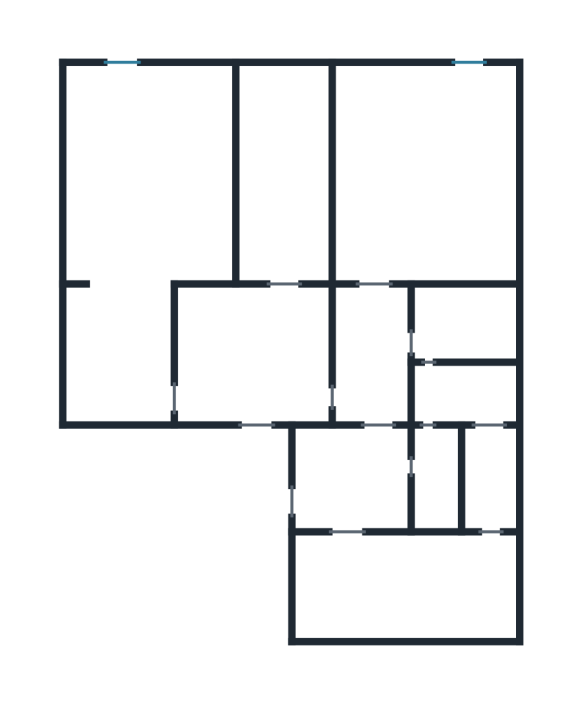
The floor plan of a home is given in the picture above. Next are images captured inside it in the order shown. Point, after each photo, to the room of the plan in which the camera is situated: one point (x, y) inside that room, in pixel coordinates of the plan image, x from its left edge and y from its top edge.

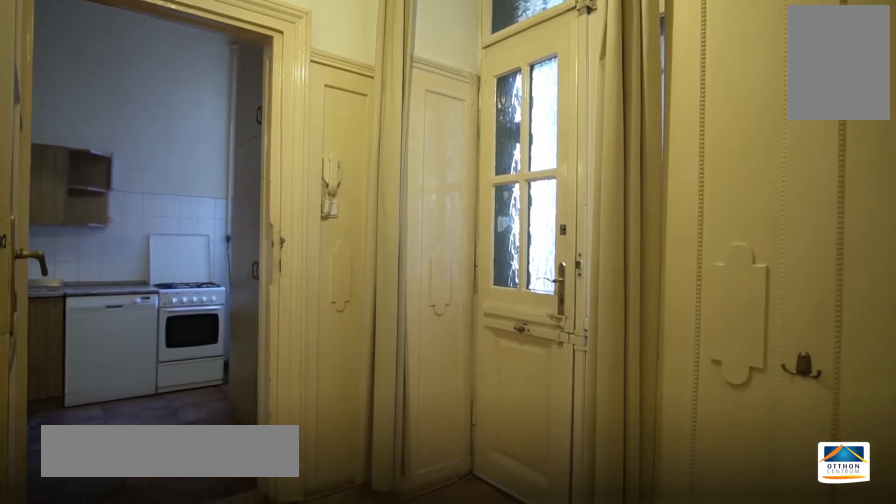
(356, 478)
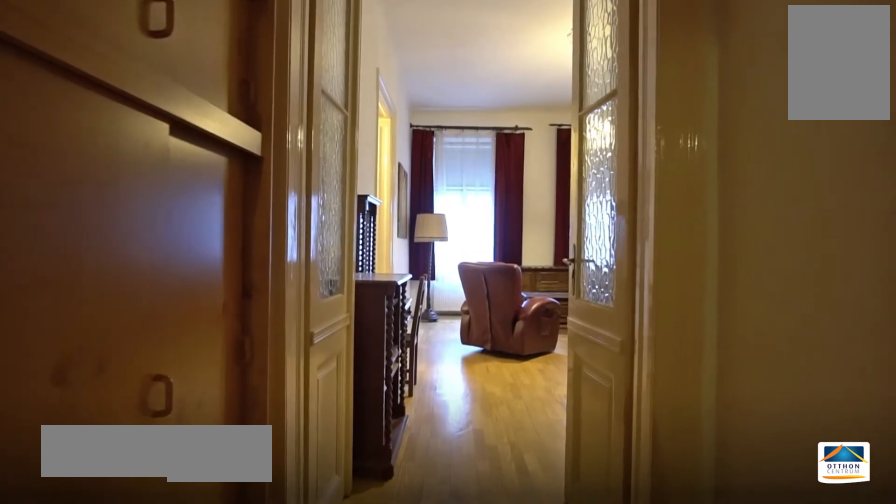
(374, 355)
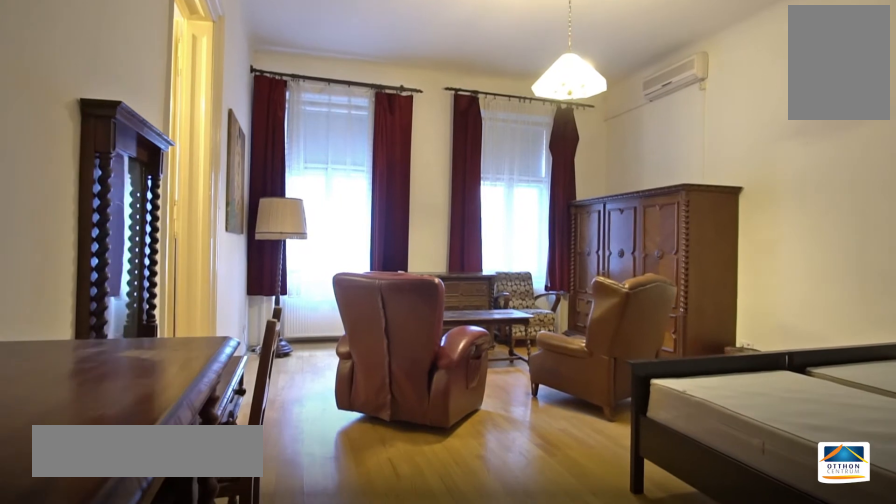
(435, 182)
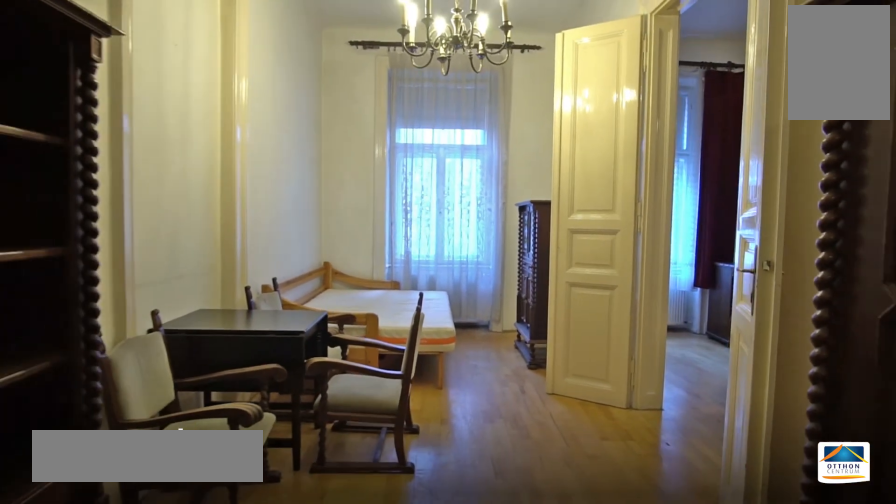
(289, 173)
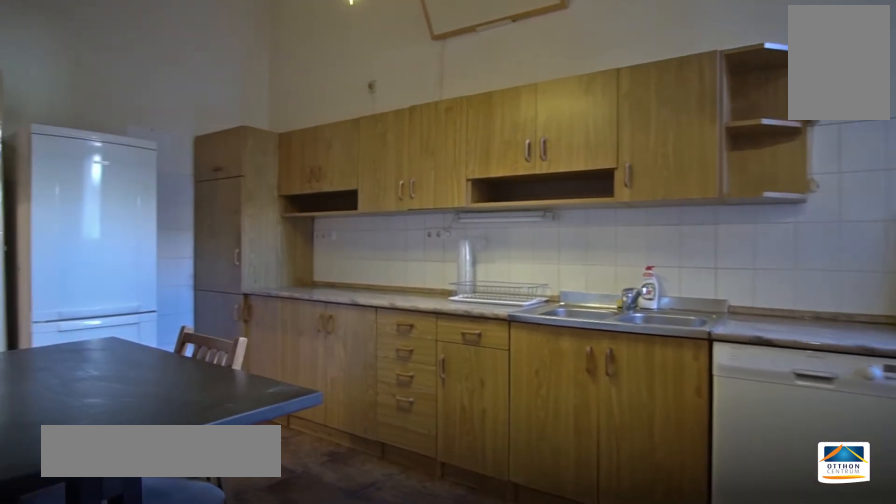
(401, 585)
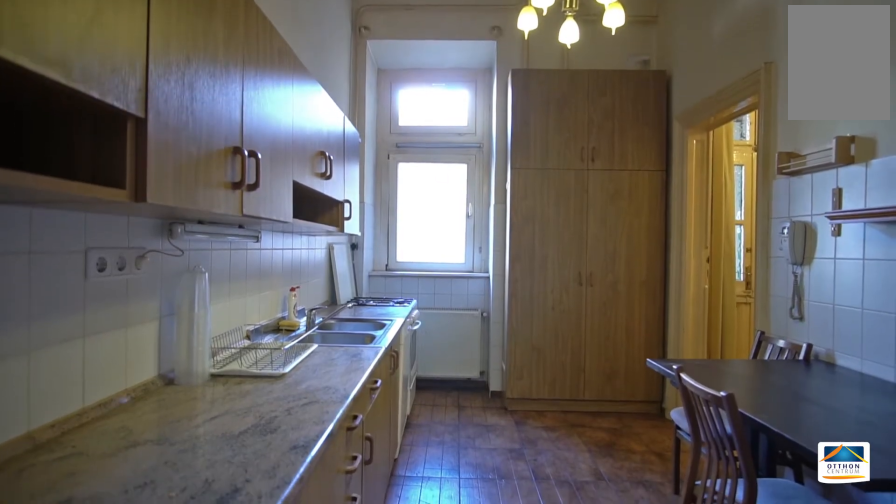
(402, 585)
